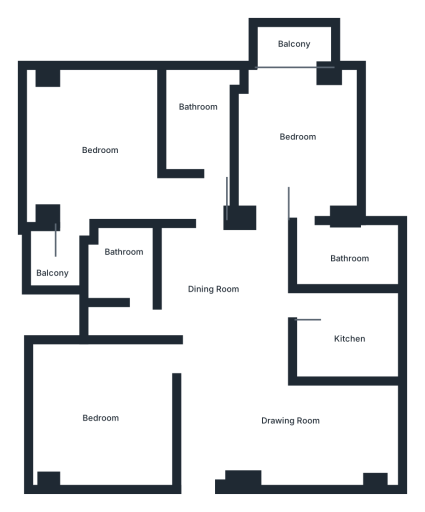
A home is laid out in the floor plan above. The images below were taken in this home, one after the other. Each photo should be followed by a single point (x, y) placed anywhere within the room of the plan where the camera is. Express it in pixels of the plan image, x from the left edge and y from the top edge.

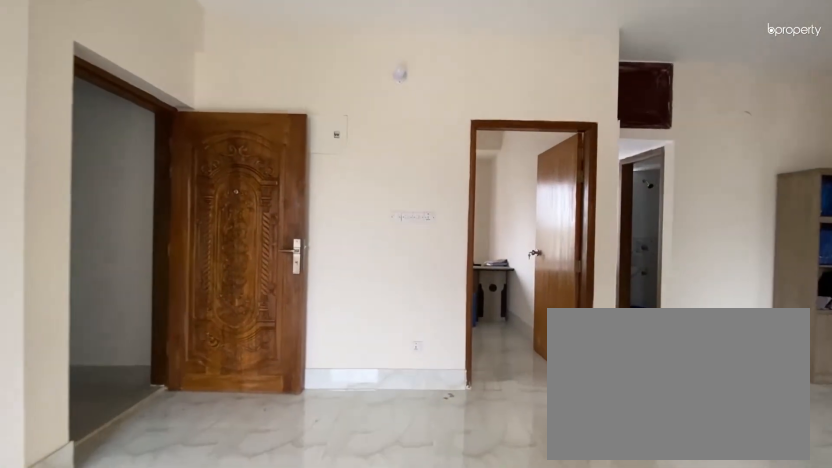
(306, 435)
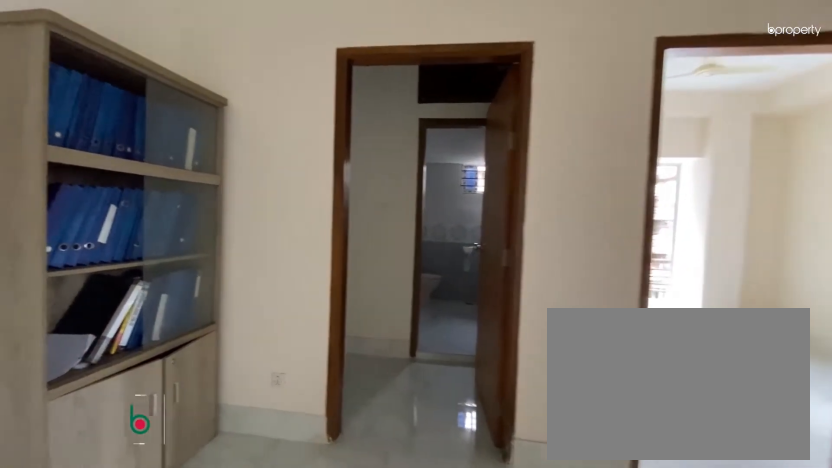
(230, 293)
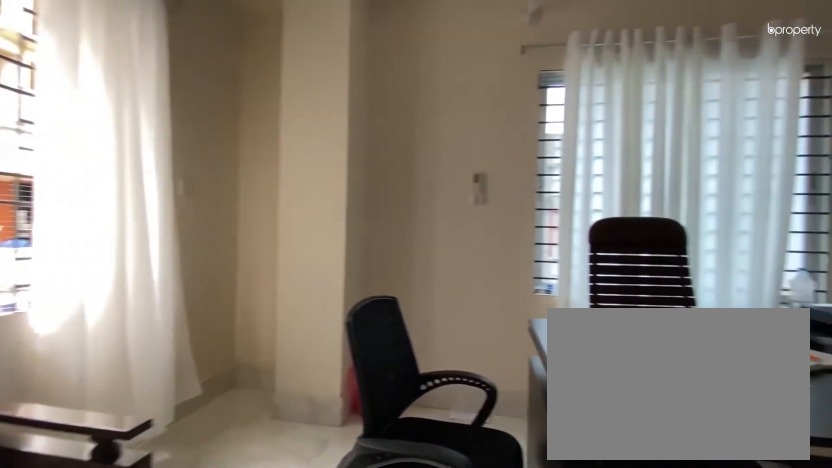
(97, 153)
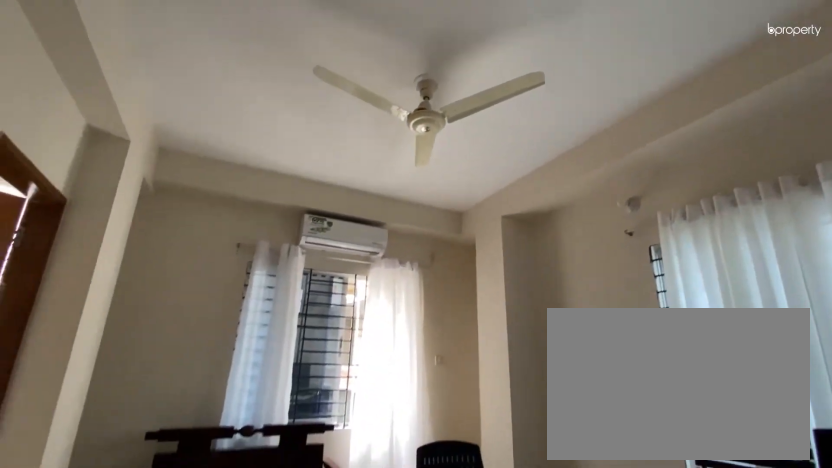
(96, 153)
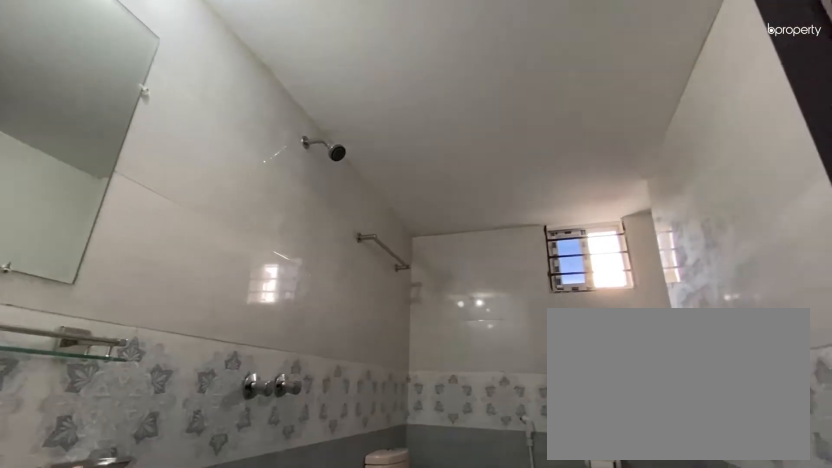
(193, 122)
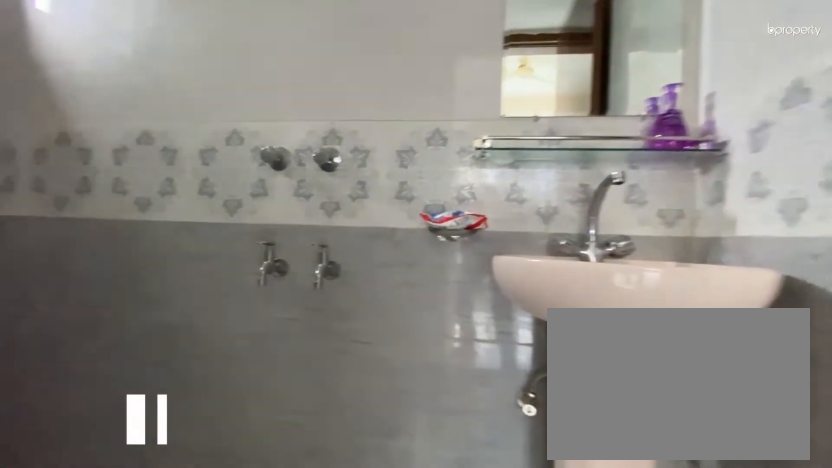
(345, 250)
